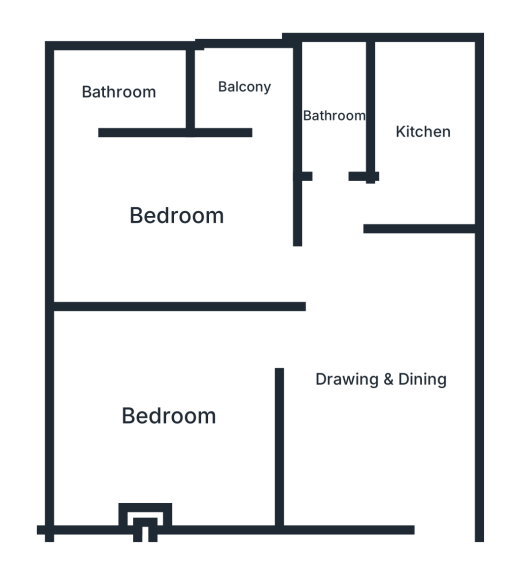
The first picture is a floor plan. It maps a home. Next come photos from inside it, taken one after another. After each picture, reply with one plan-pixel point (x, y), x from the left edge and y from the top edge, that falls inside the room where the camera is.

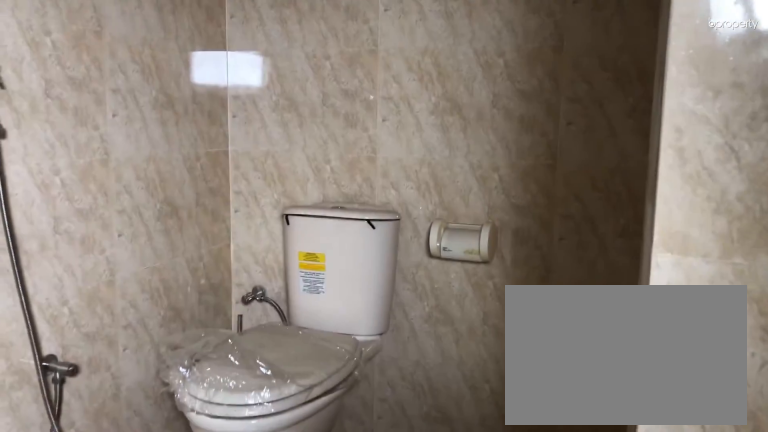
(118, 92)
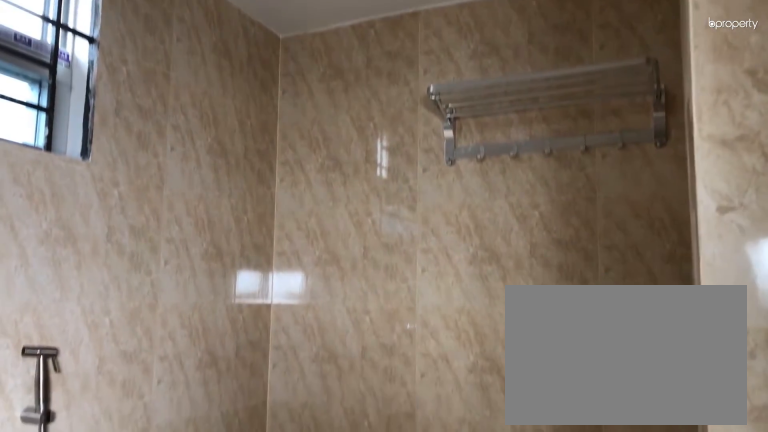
(118, 92)
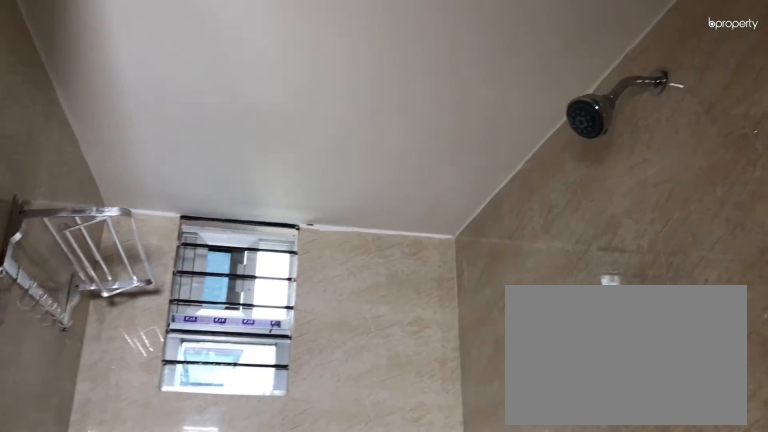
(332, 116)
